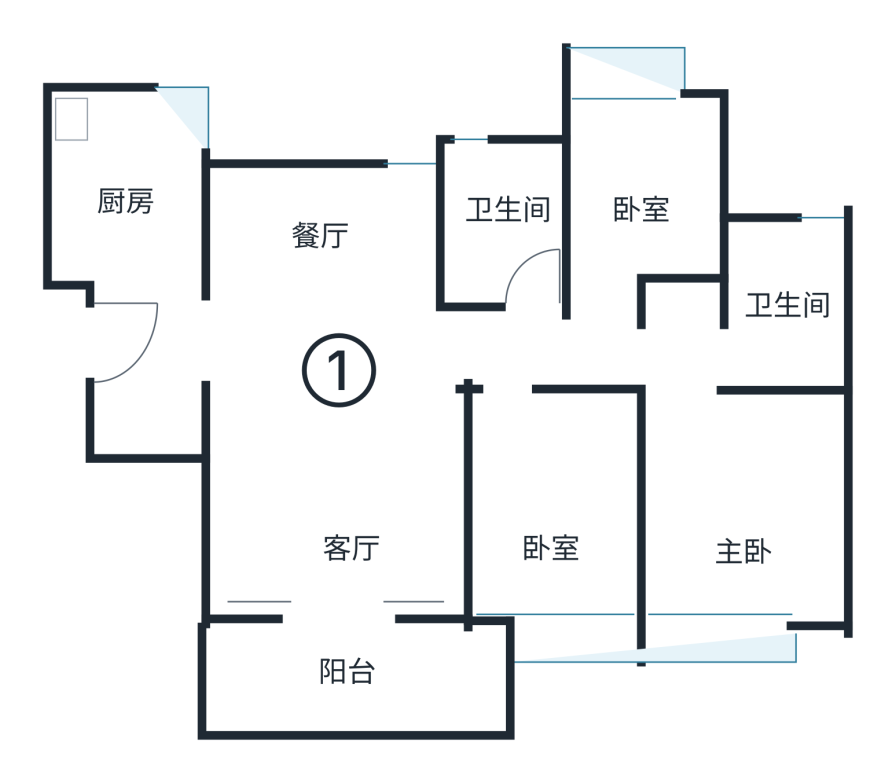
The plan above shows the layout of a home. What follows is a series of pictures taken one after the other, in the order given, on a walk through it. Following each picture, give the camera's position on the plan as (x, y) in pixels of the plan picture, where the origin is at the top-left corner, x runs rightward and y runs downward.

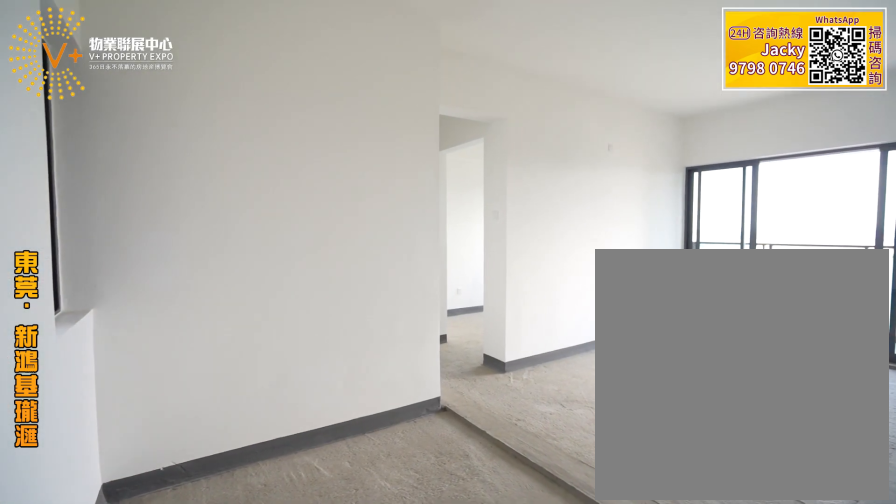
(253, 340)
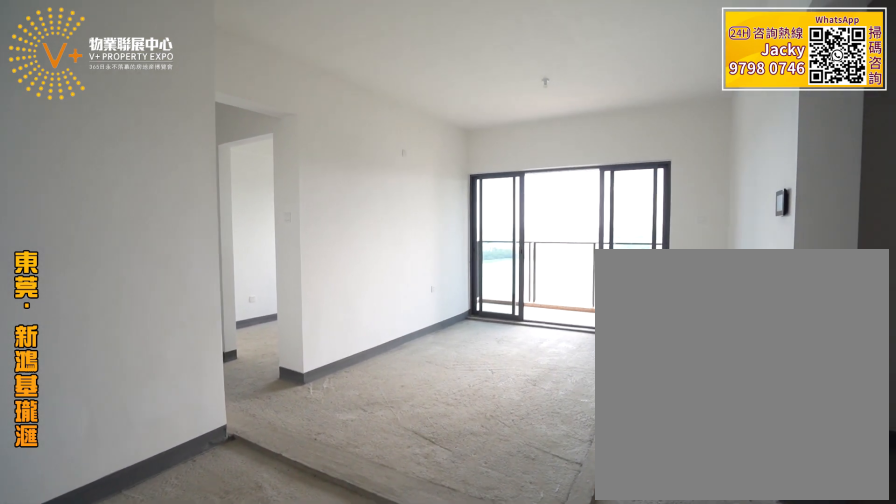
(253, 339)
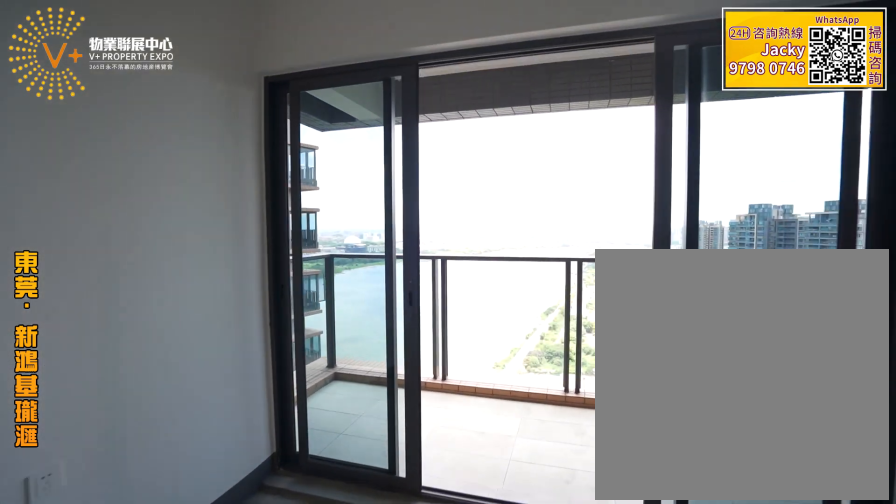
(319, 534)
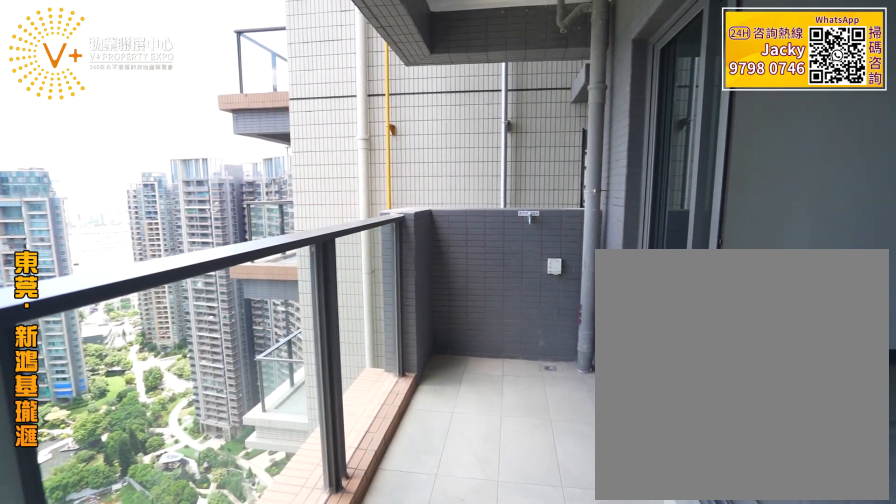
(346, 668)
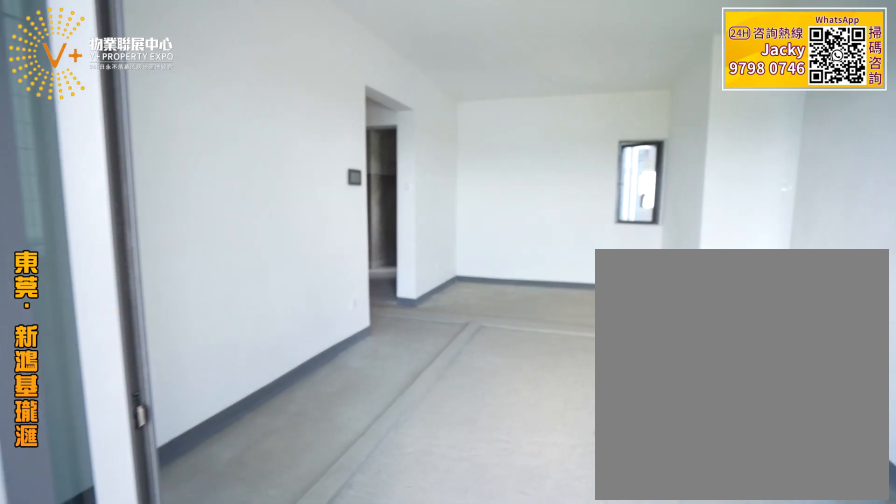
(344, 643)
